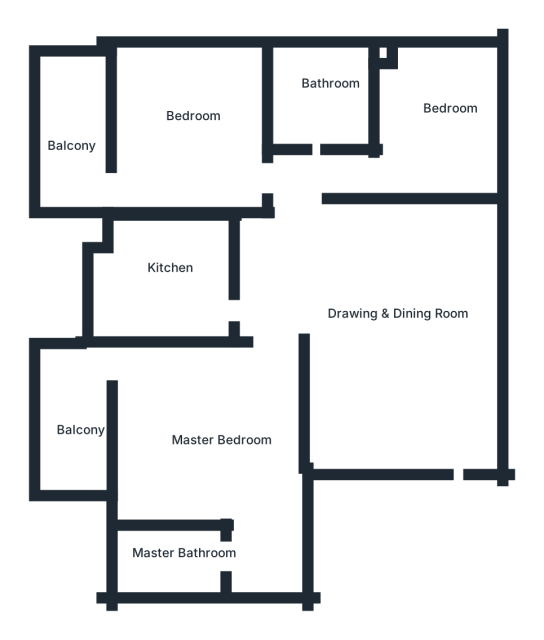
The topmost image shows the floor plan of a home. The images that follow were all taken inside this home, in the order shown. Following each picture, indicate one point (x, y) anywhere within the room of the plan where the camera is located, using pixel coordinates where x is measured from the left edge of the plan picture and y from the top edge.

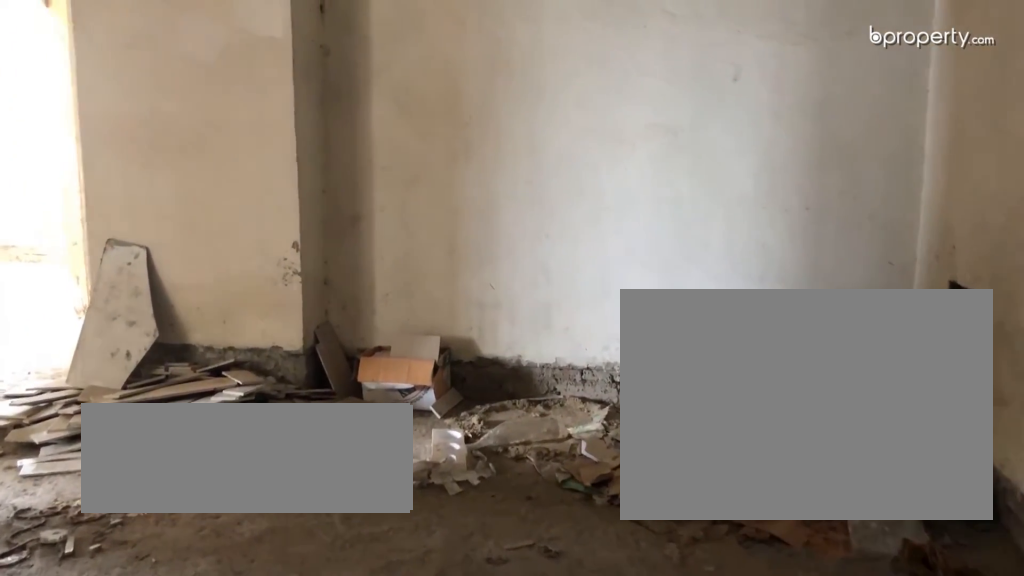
(416, 340)
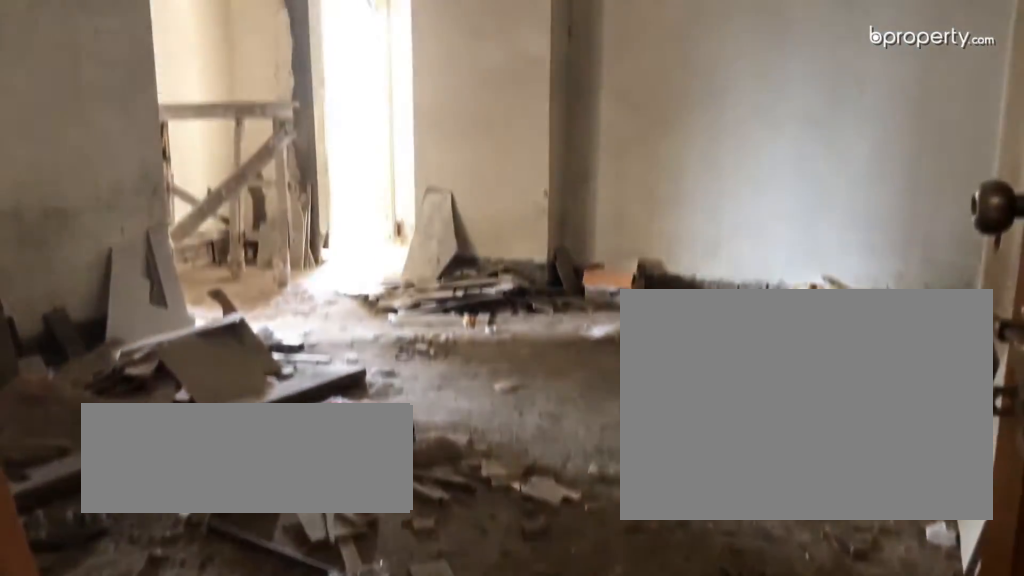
(406, 312)
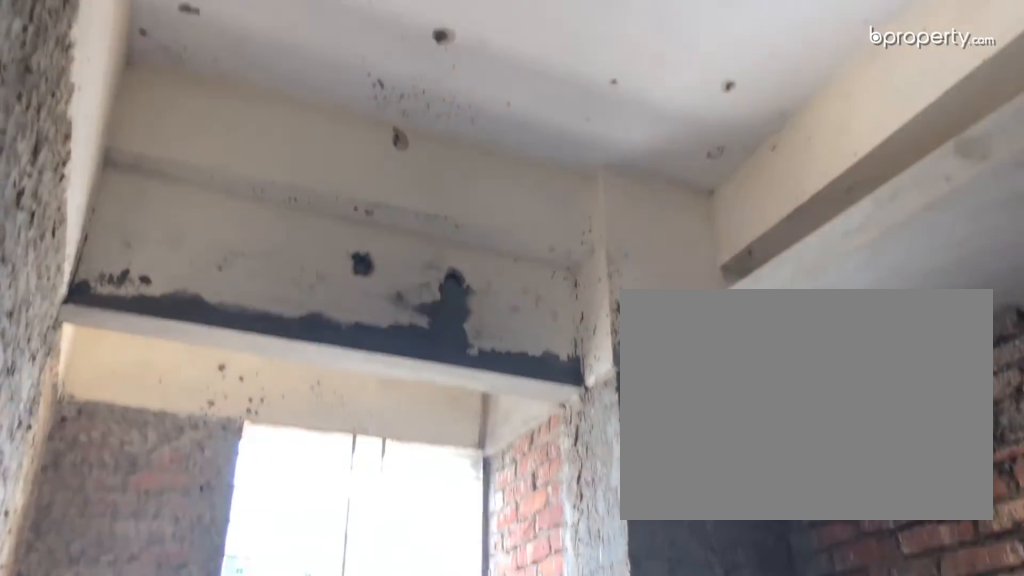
(176, 287)
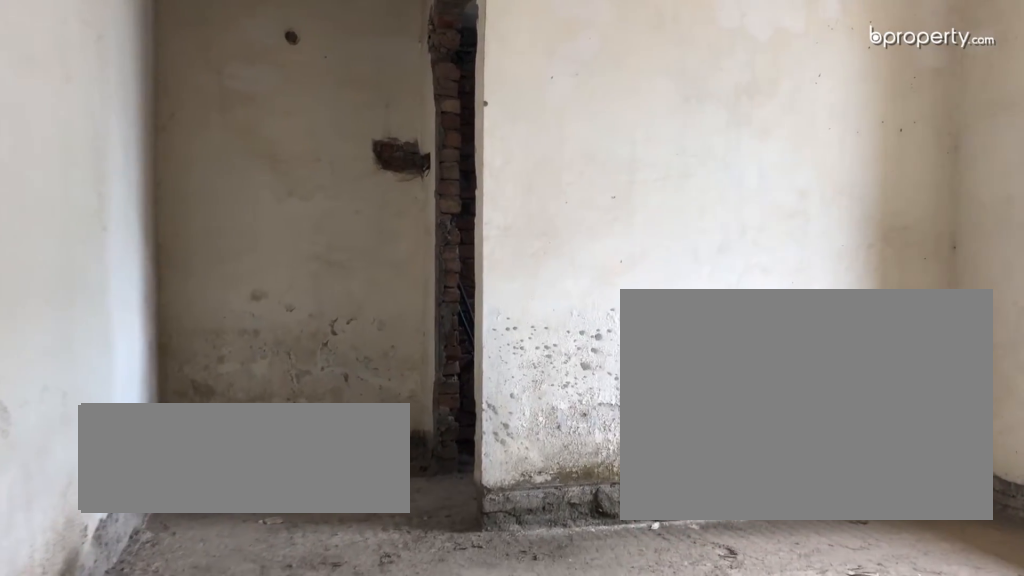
(230, 432)
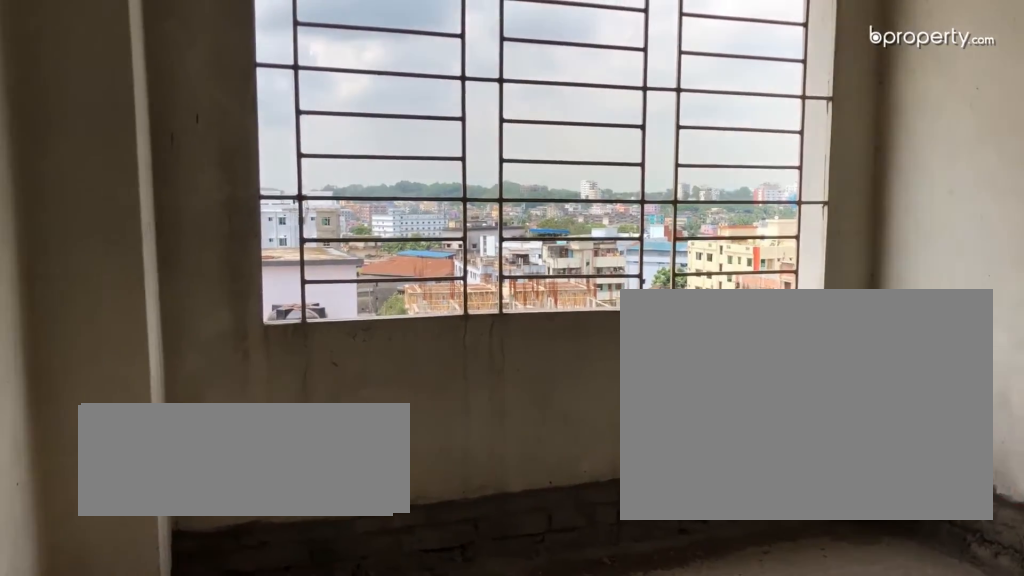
(442, 128)
